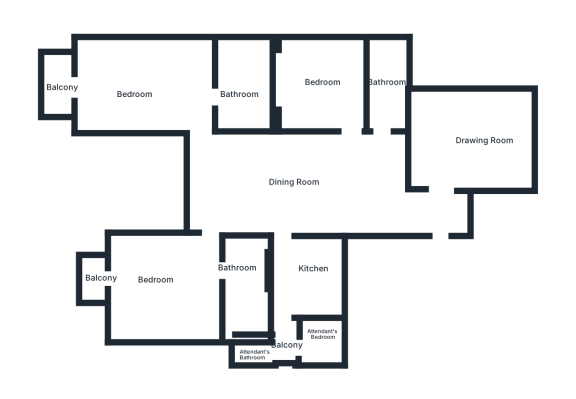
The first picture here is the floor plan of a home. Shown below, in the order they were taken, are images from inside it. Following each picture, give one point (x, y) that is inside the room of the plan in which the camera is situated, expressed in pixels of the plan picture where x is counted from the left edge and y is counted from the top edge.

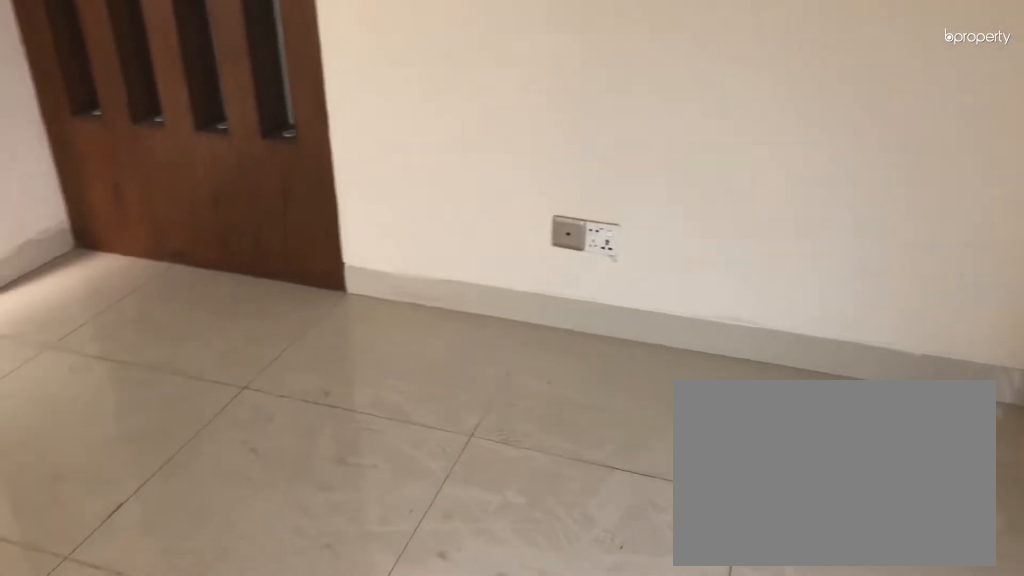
(460, 147)
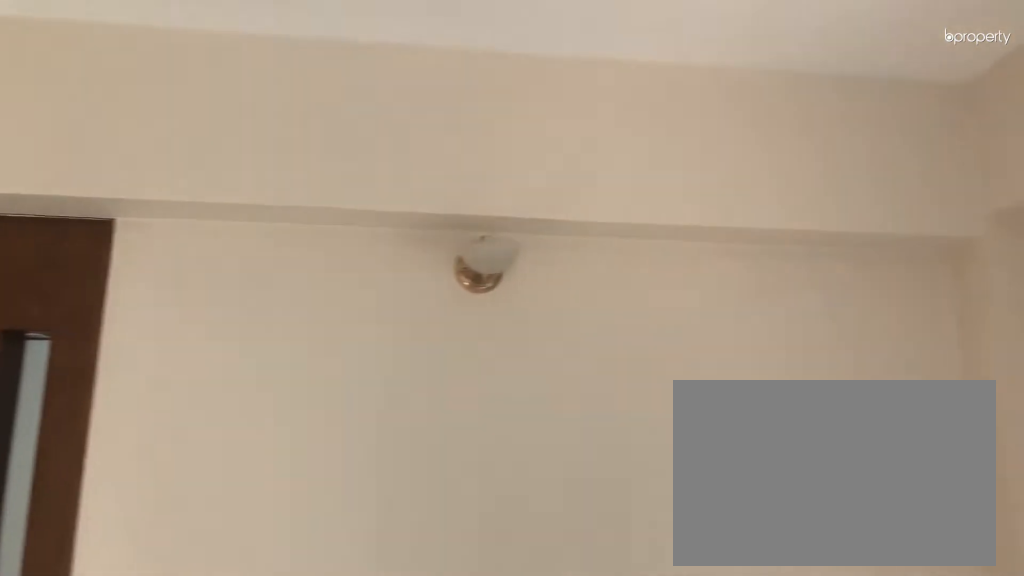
(460, 147)
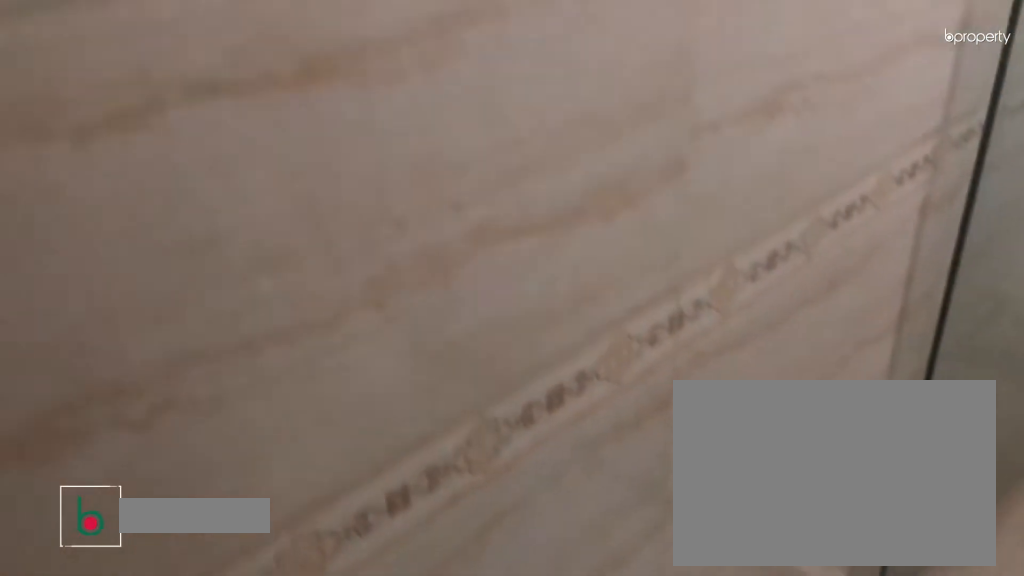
(388, 88)
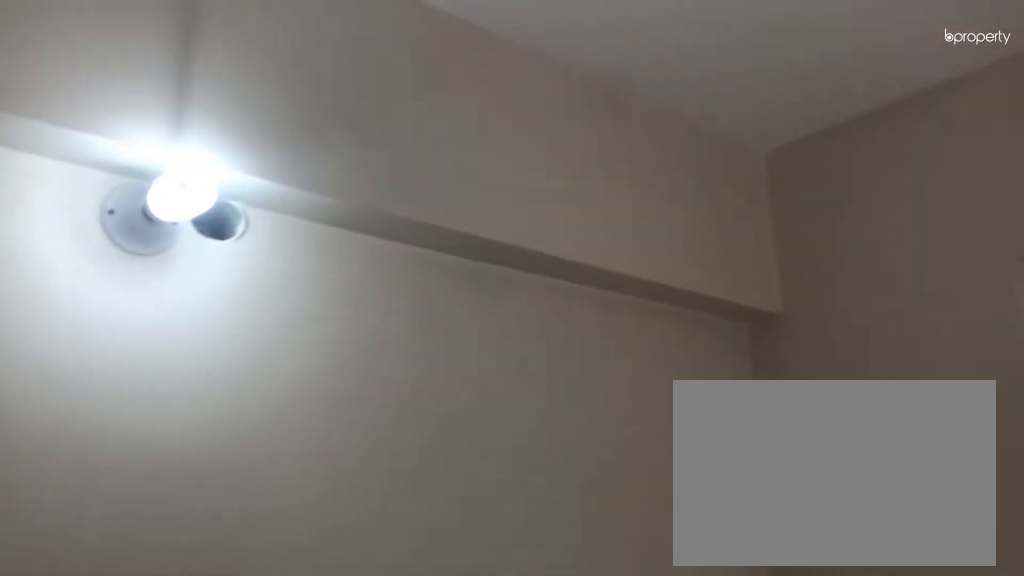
(324, 85)
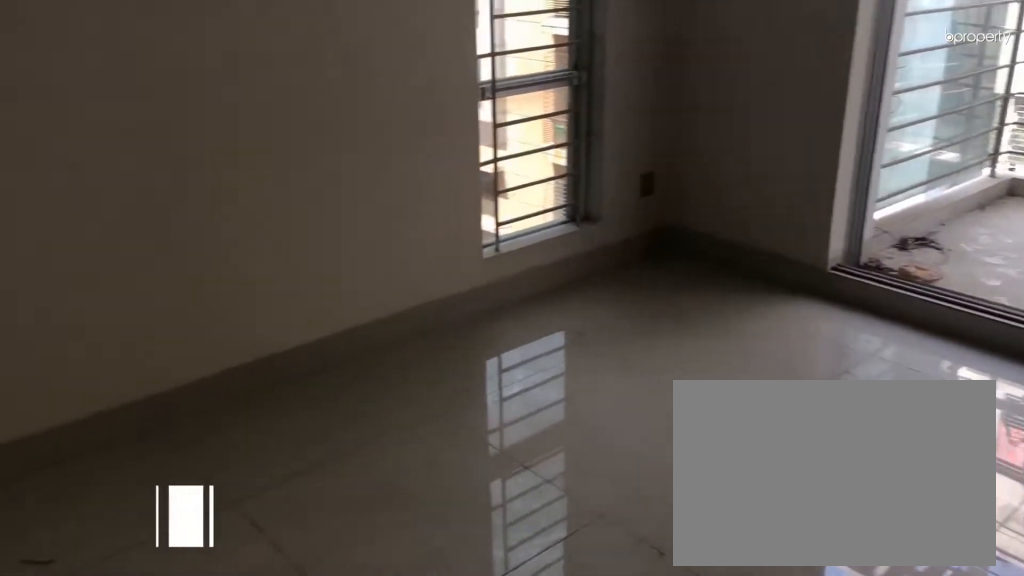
(126, 81)
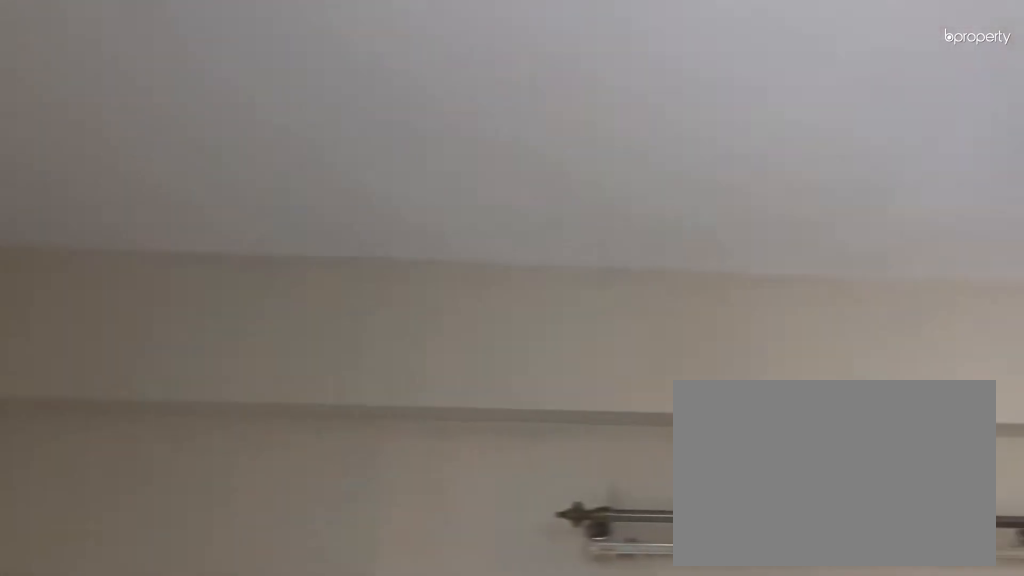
(126, 81)
